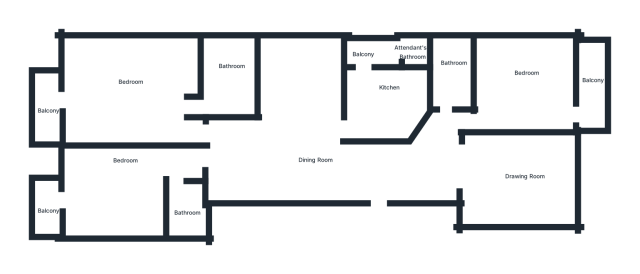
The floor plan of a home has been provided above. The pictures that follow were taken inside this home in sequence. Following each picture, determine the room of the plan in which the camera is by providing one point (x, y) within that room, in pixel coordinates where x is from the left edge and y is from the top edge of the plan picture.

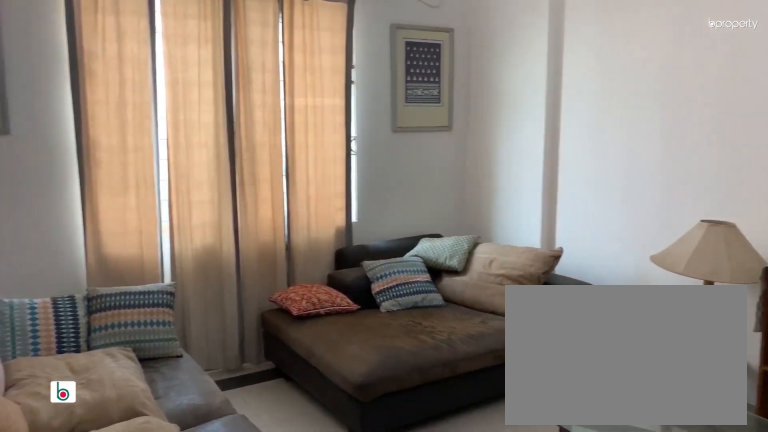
(522, 181)
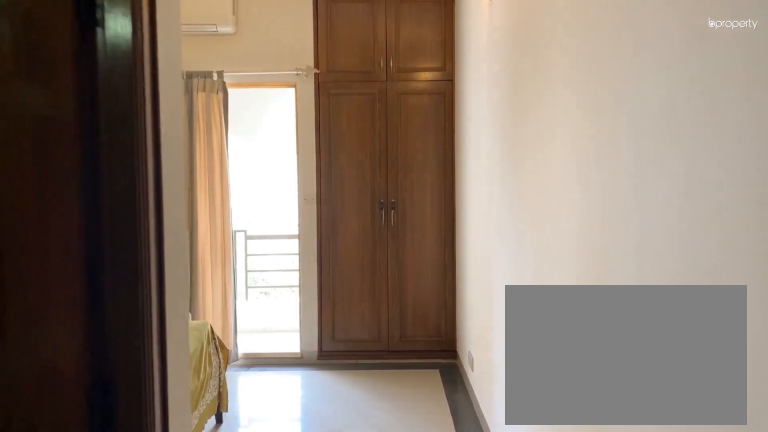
(120, 189)
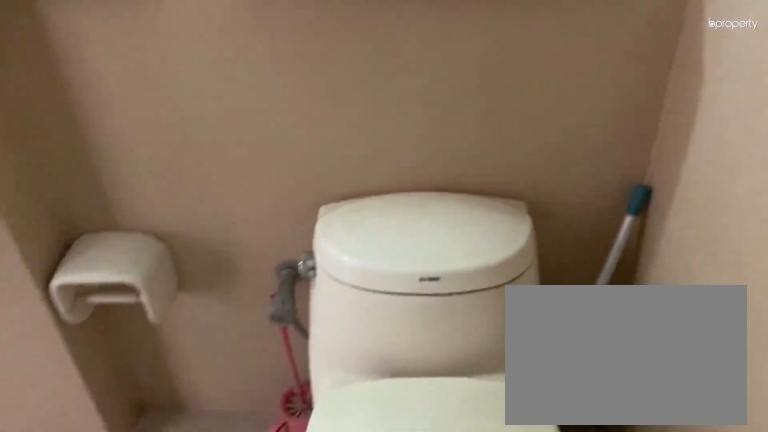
(182, 209)
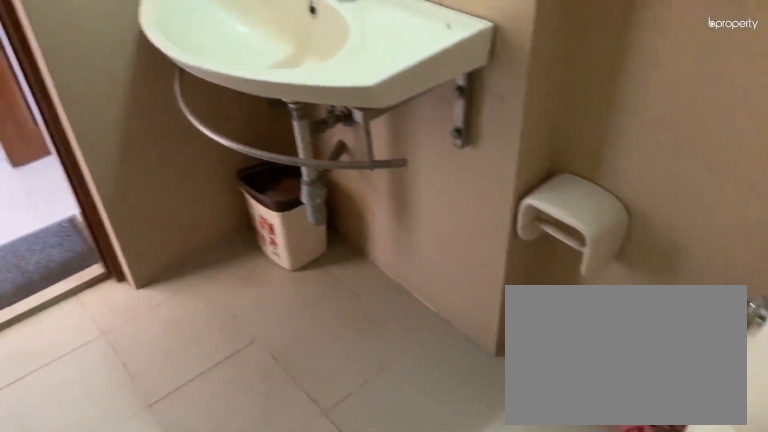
(182, 209)
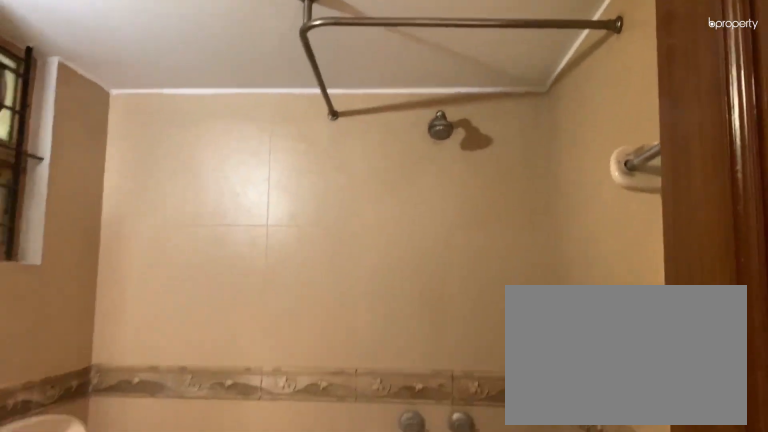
(182, 209)
